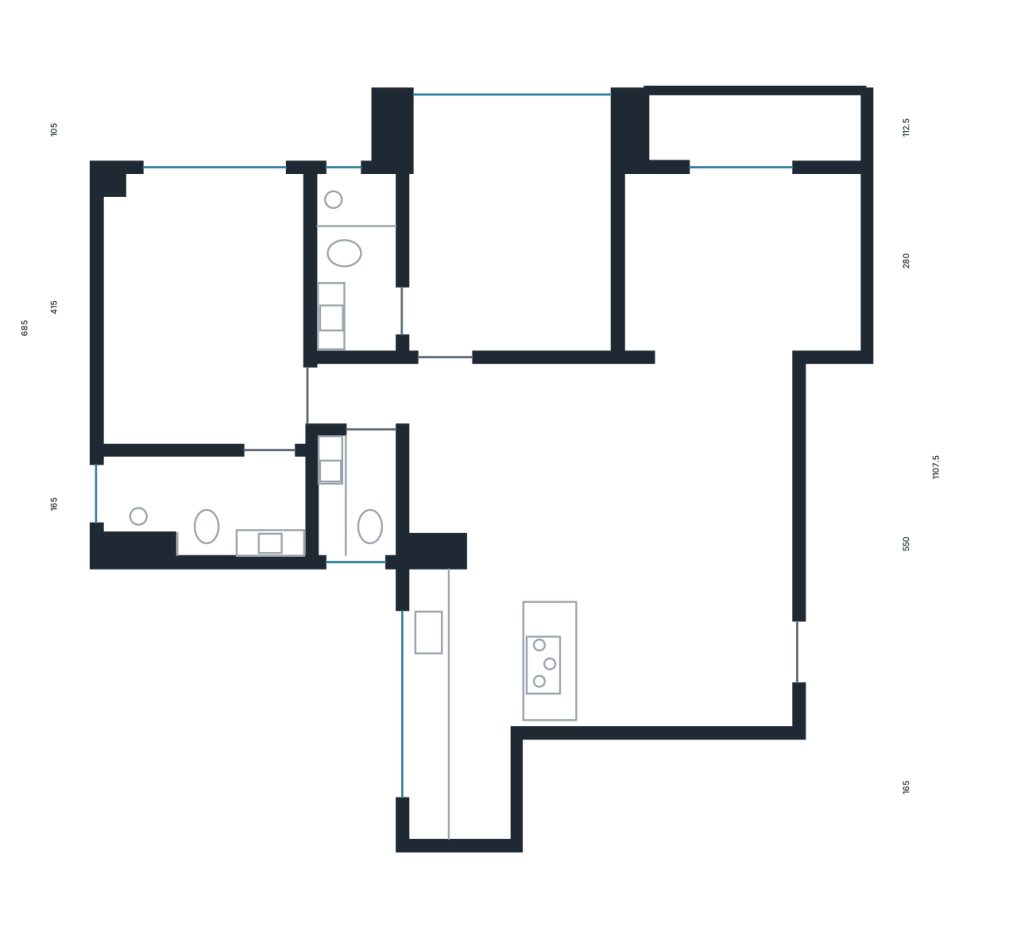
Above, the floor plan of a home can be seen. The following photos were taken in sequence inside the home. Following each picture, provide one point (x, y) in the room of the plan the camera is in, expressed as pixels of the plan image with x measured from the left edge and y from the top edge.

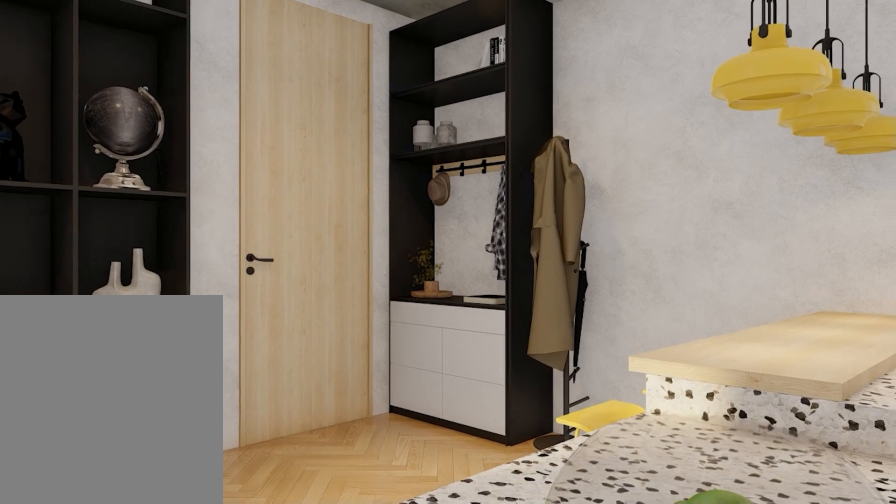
(613, 496)
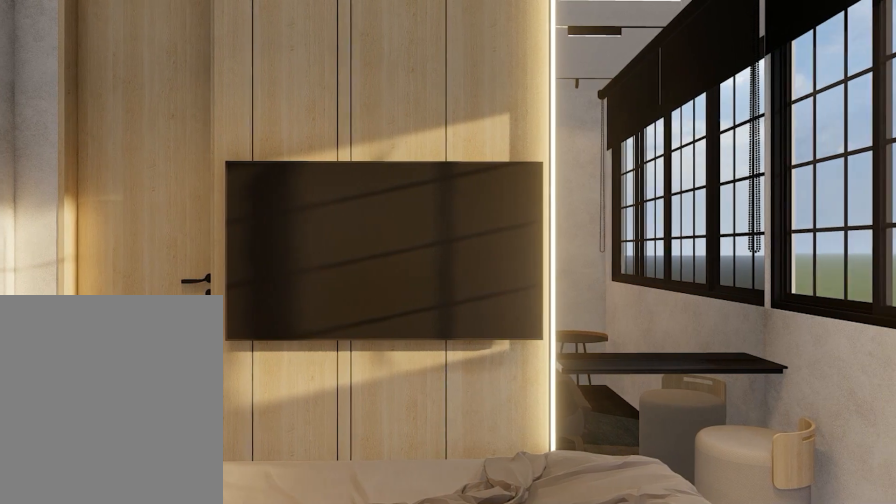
(515, 215)
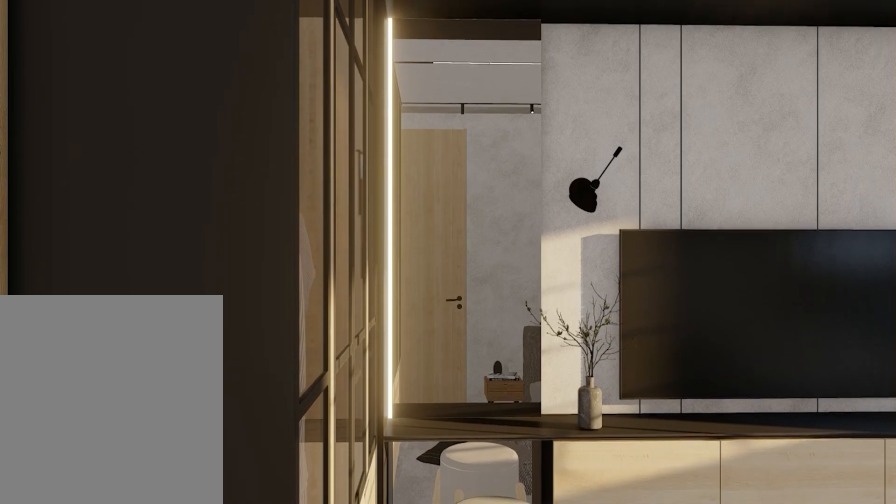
(207, 303)
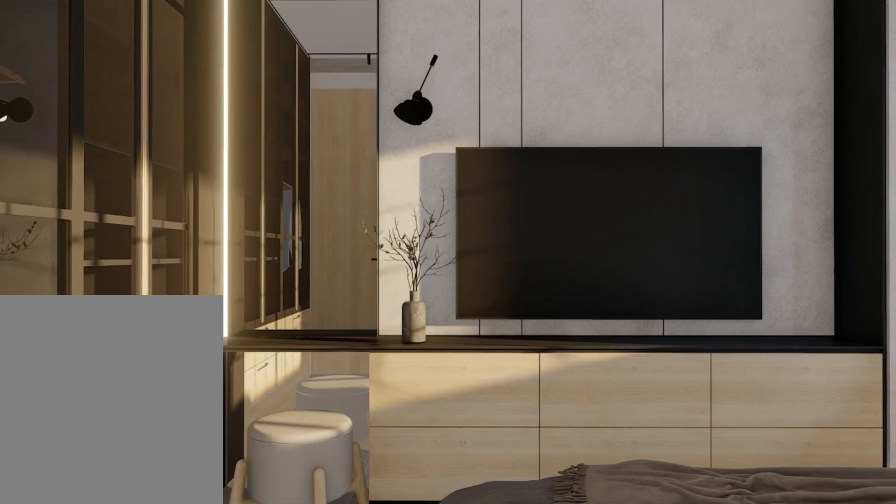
(207, 303)
